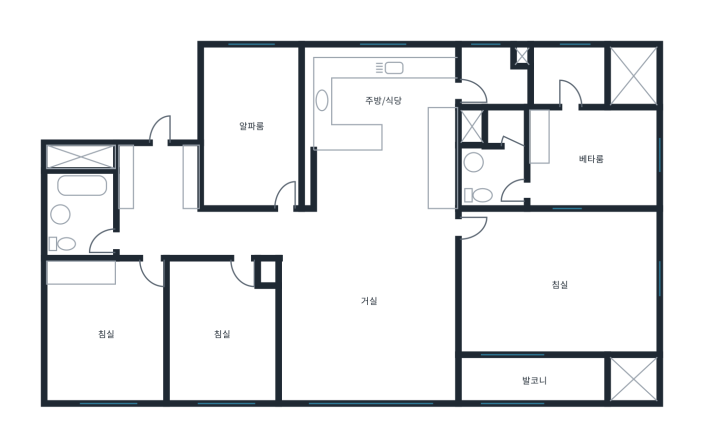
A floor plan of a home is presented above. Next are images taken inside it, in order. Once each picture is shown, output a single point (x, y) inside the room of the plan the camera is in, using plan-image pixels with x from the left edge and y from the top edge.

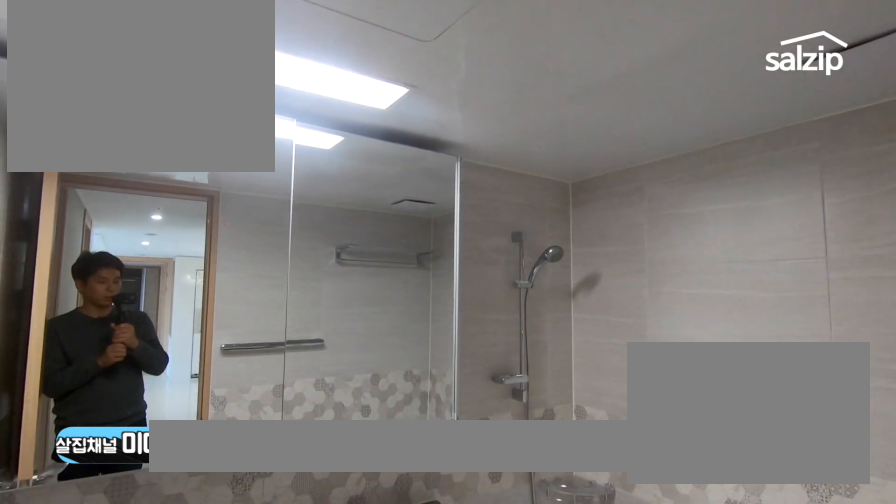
(82, 218)
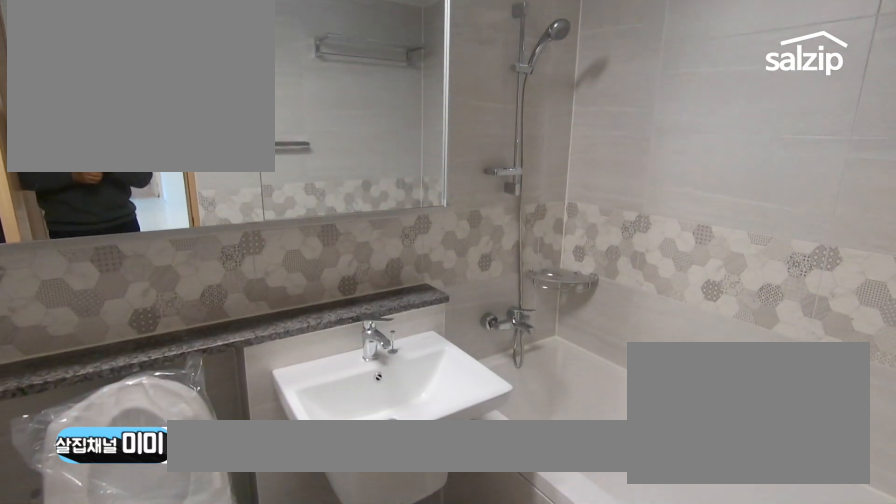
(82, 218)
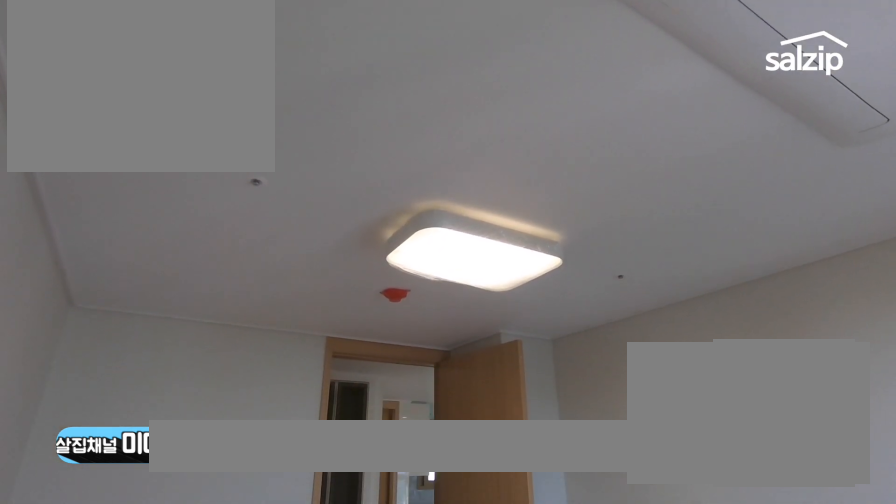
(221, 330)
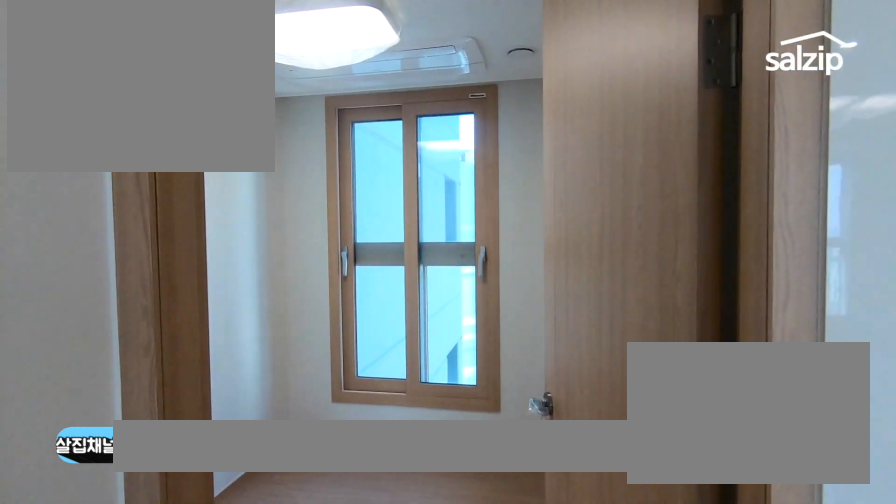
(252, 128)
